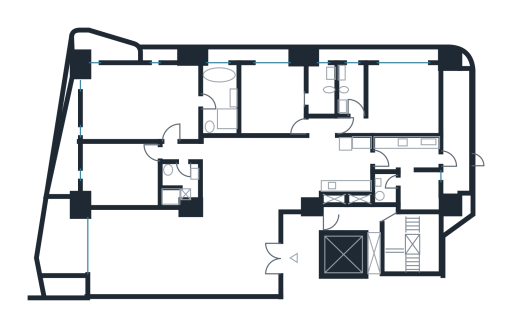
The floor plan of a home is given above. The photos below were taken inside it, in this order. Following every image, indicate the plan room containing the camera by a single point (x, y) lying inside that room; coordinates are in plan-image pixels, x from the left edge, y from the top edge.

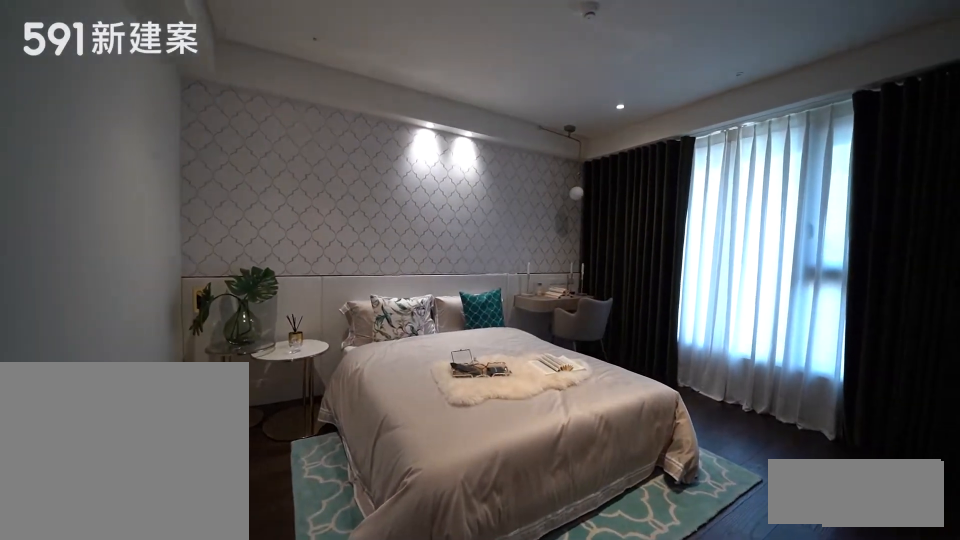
(271, 98)
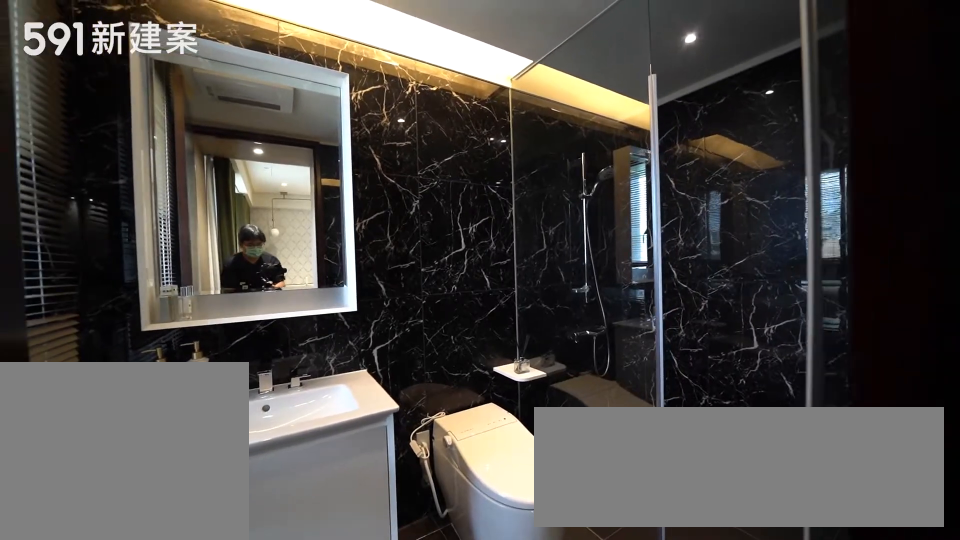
(322, 95)
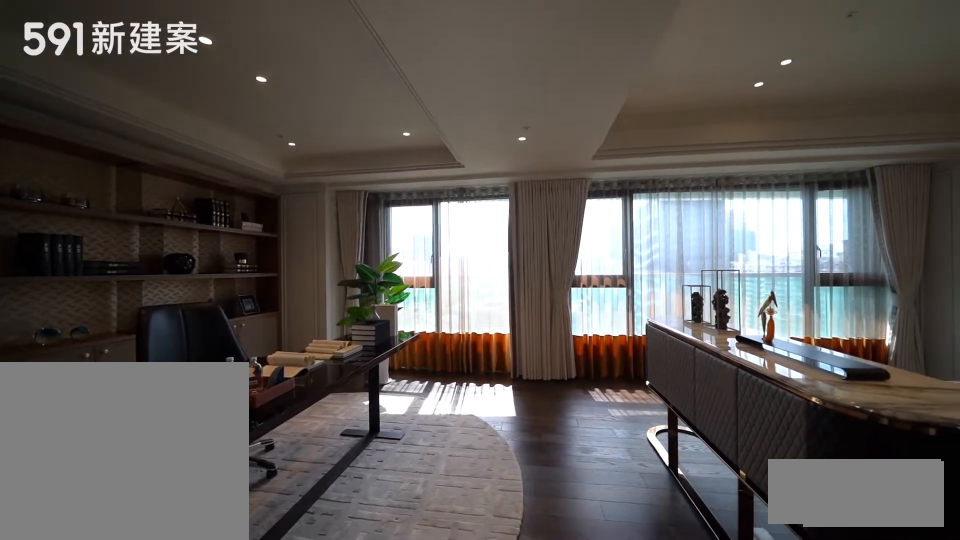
(122, 134)
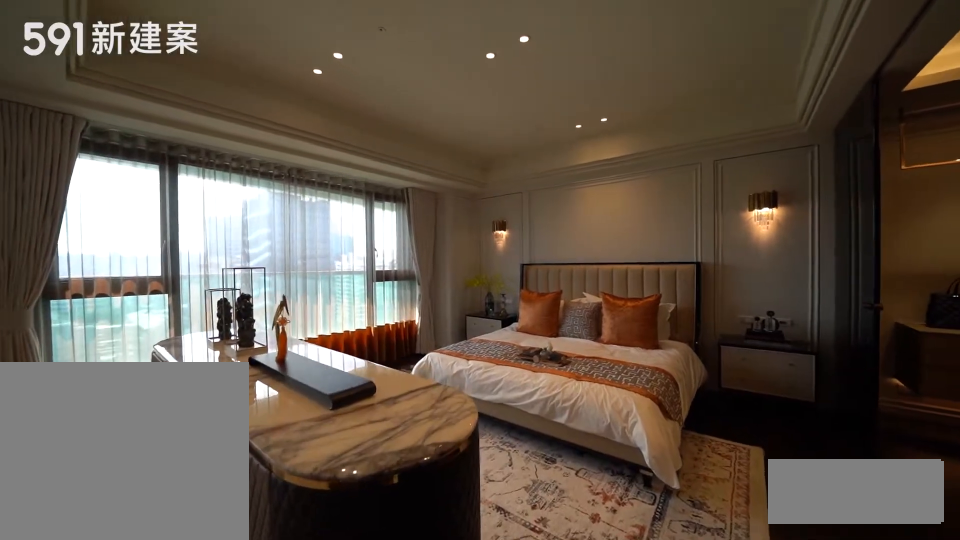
(122, 134)
